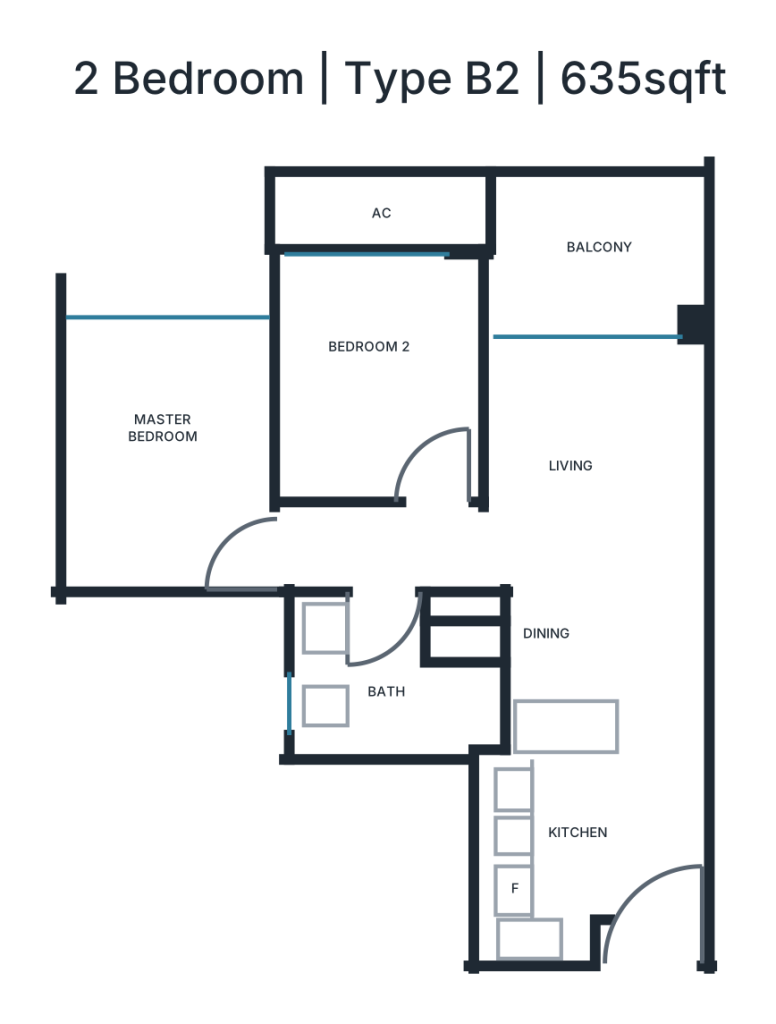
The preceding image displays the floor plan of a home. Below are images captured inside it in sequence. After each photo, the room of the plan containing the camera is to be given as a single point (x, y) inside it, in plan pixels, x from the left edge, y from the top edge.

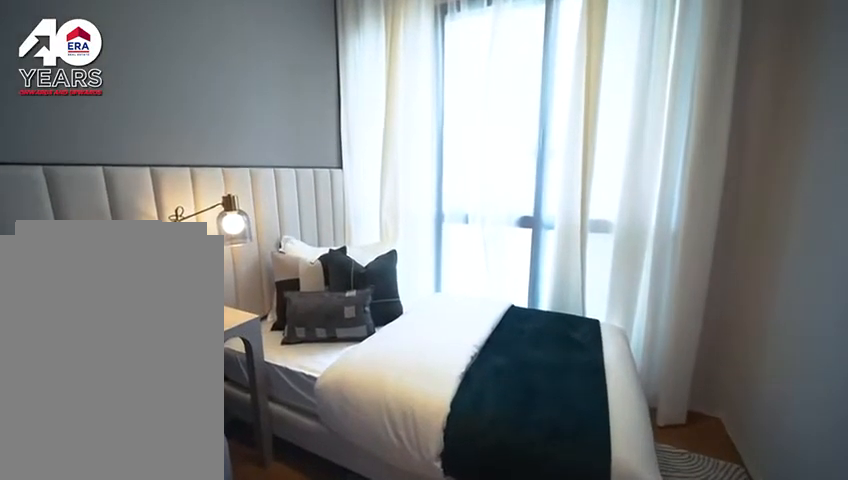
(381, 382)
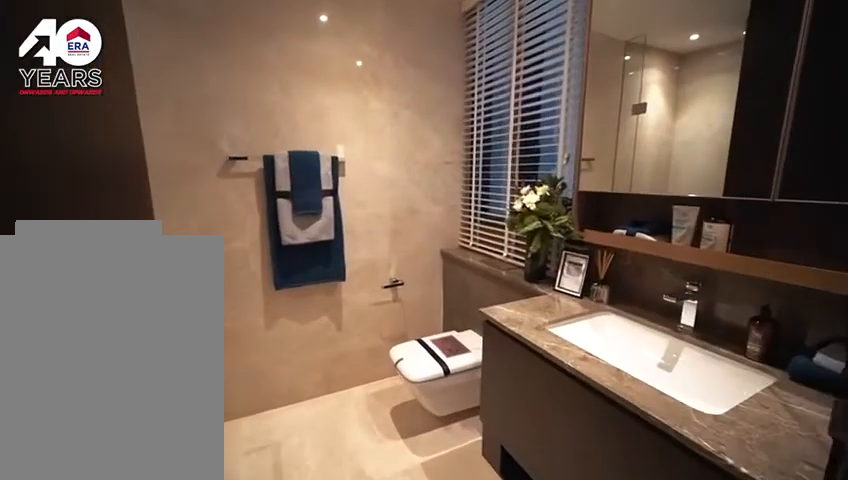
(361, 671)
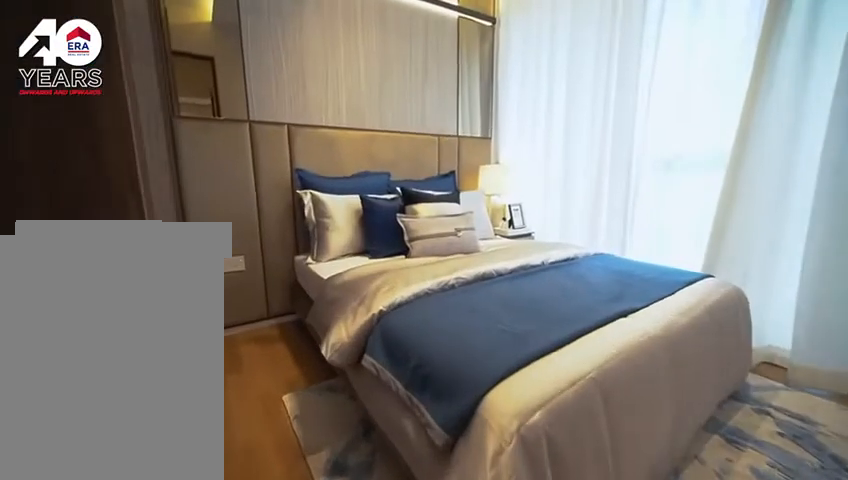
(170, 463)
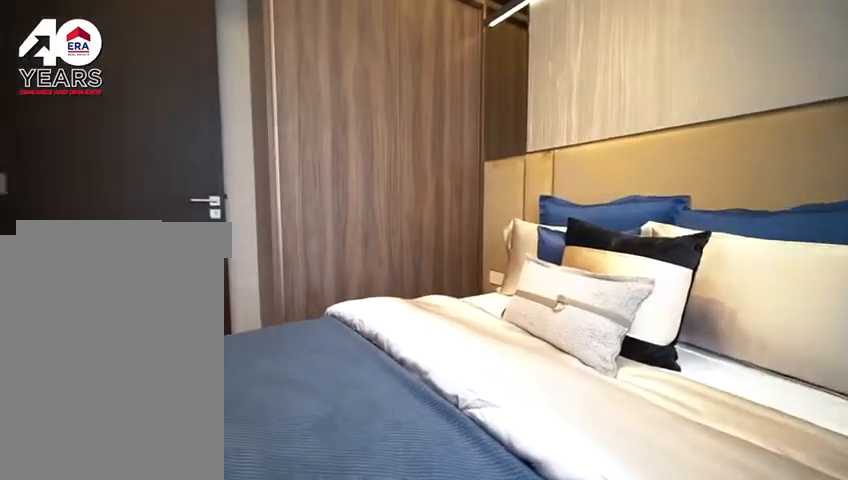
(170, 463)
